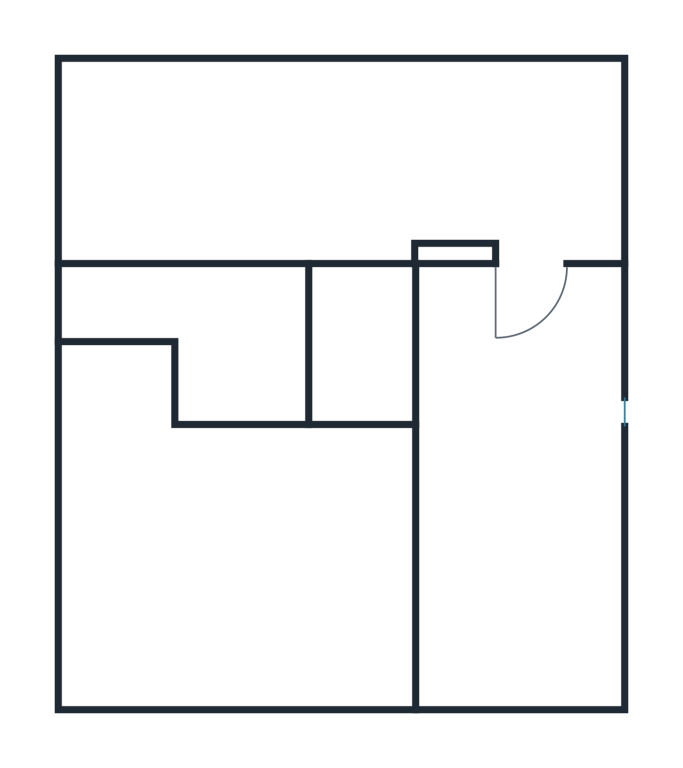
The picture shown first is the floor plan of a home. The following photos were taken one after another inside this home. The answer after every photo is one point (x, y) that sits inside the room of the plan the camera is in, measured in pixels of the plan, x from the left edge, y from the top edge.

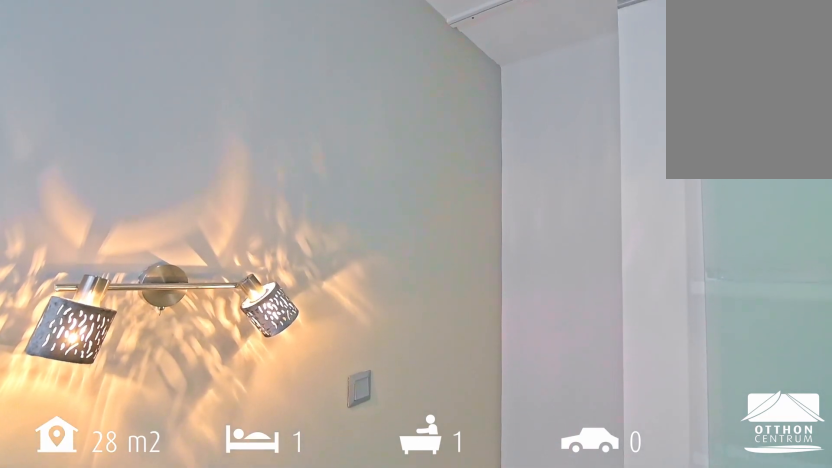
(213, 592)
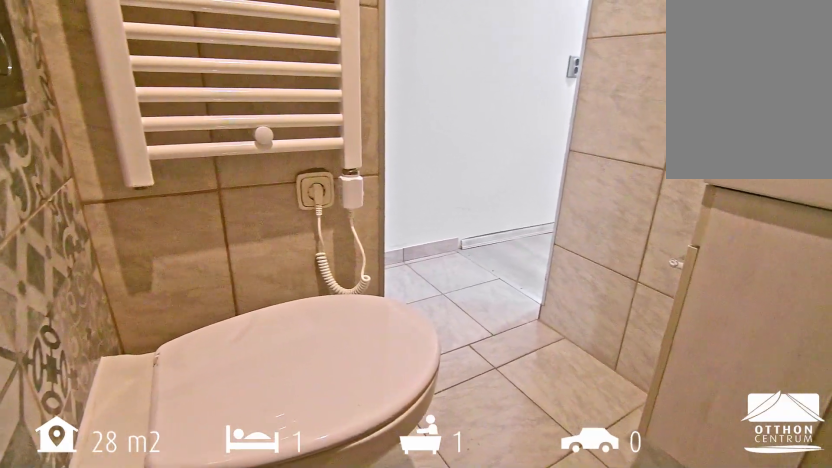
(242, 340)
